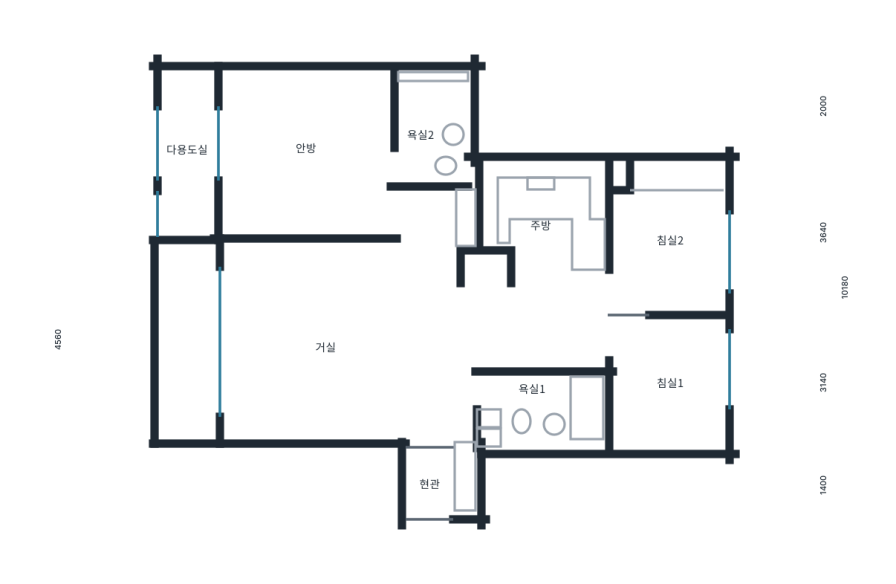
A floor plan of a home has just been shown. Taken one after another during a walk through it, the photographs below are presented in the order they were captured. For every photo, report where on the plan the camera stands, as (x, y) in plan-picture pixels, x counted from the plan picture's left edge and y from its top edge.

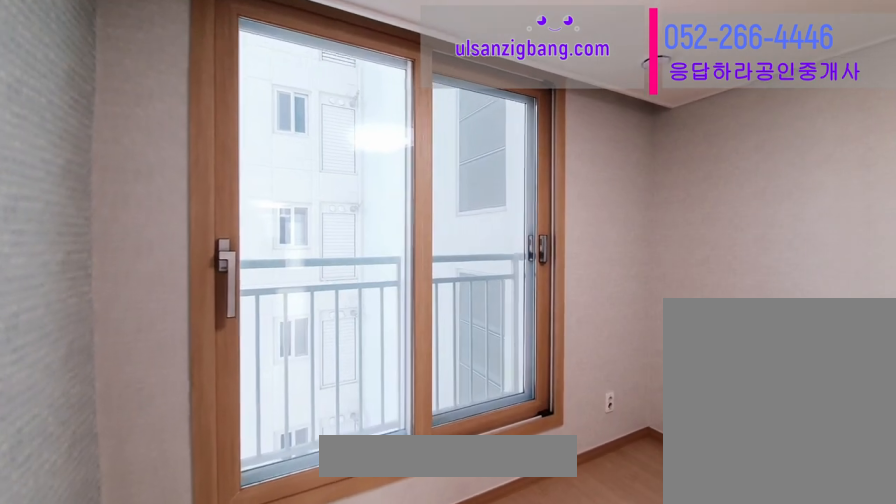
(678, 380)
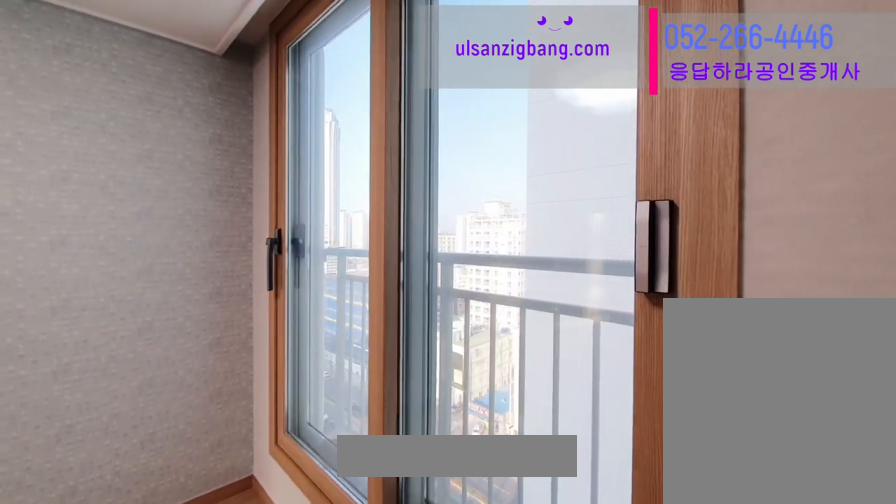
(678, 381)
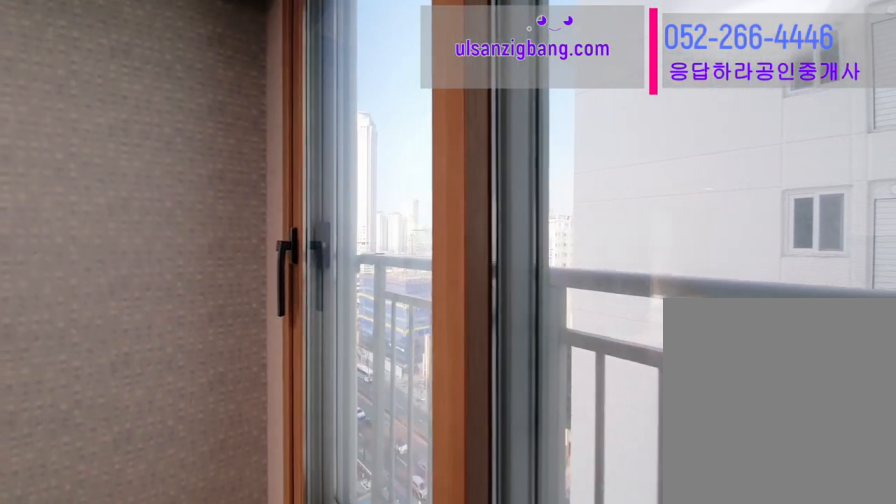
(676, 379)
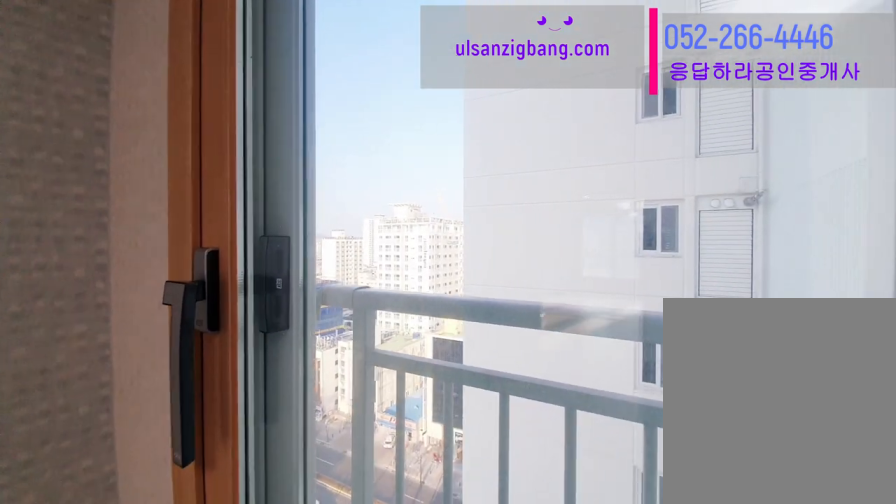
(677, 380)
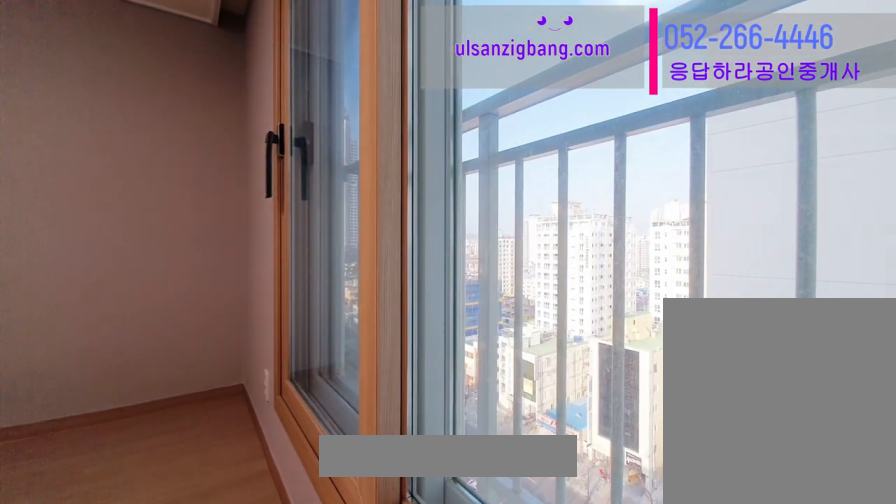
(686, 248)
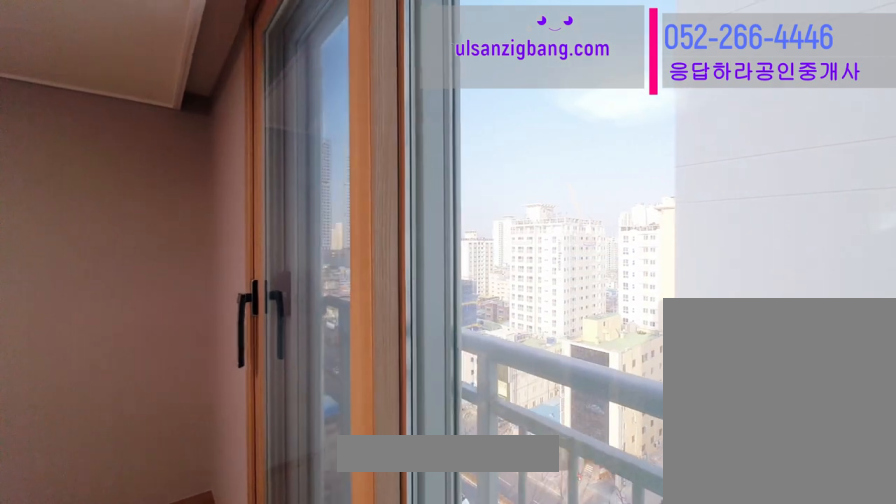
(686, 248)
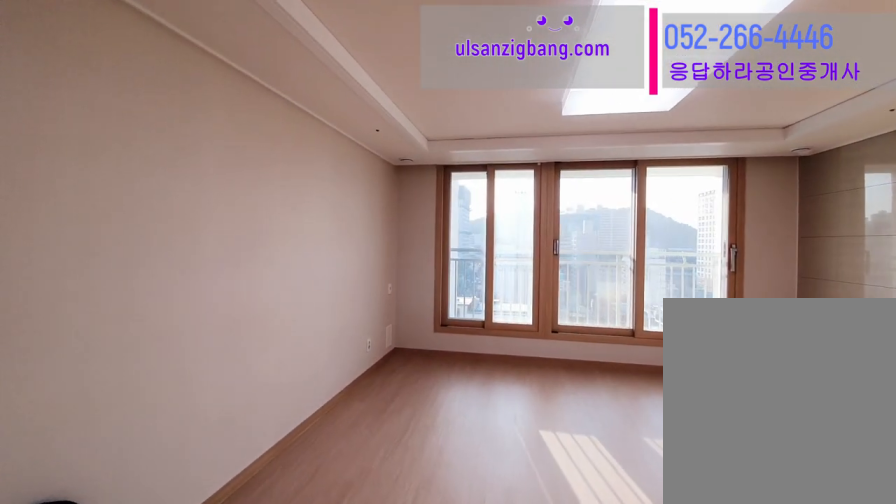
(403, 357)
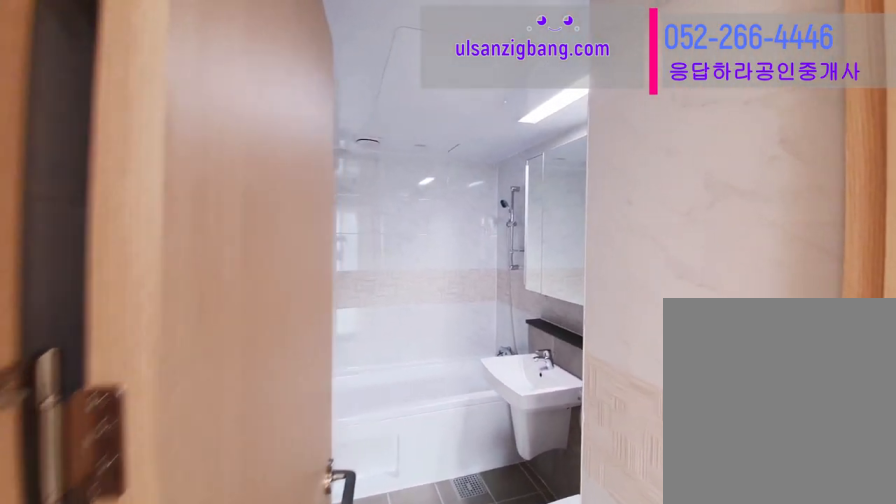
(401, 358)
